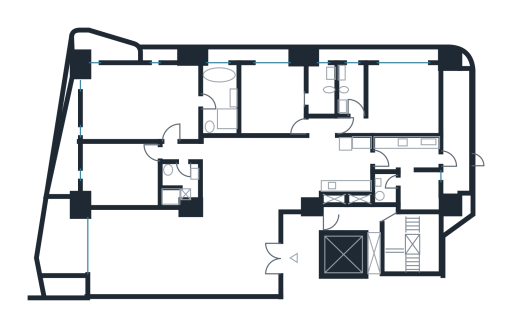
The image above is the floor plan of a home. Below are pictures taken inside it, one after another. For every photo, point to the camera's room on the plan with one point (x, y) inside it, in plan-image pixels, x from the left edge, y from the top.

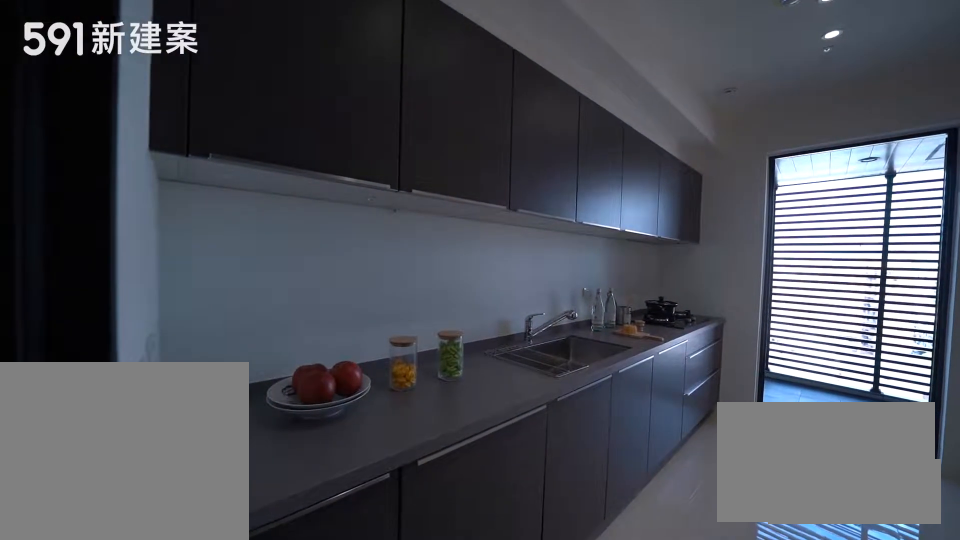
(413, 152)
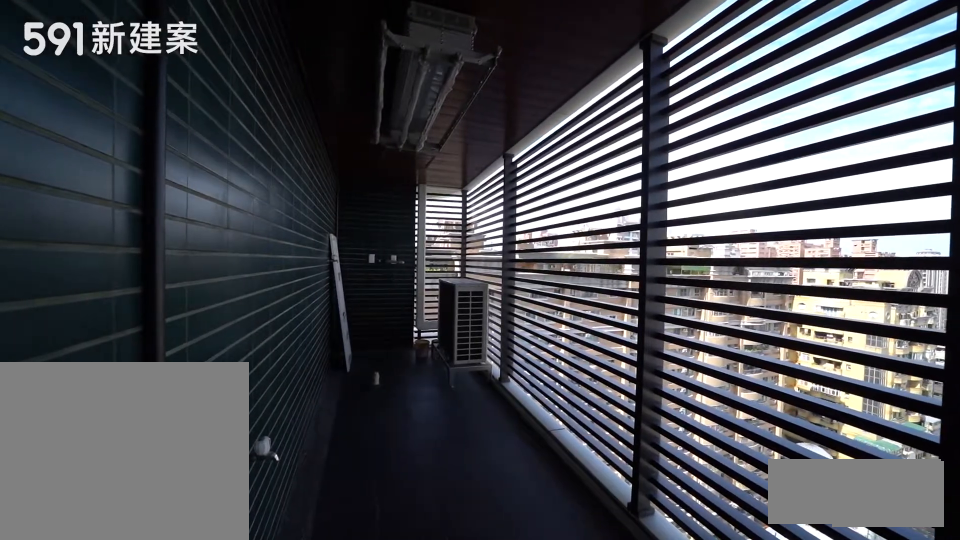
(457, 129)
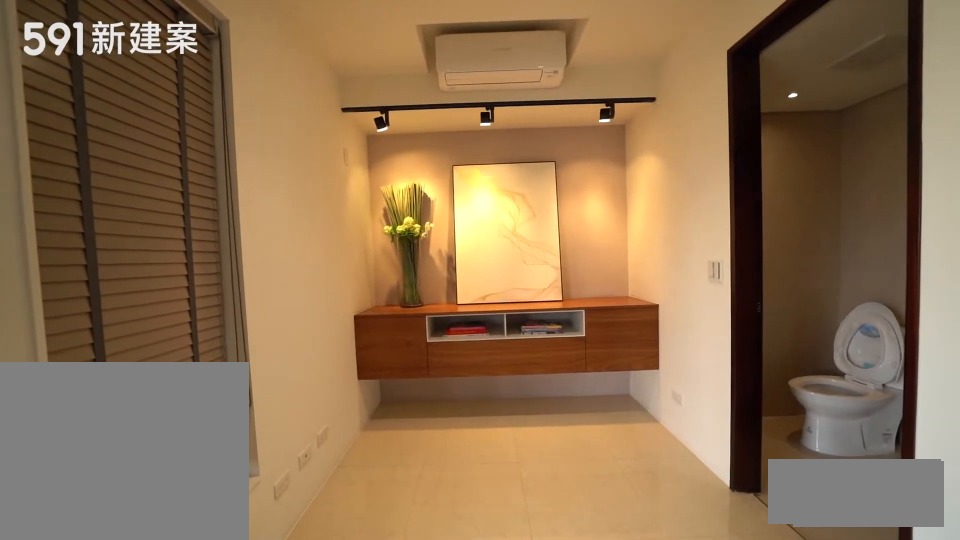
(422, 194)
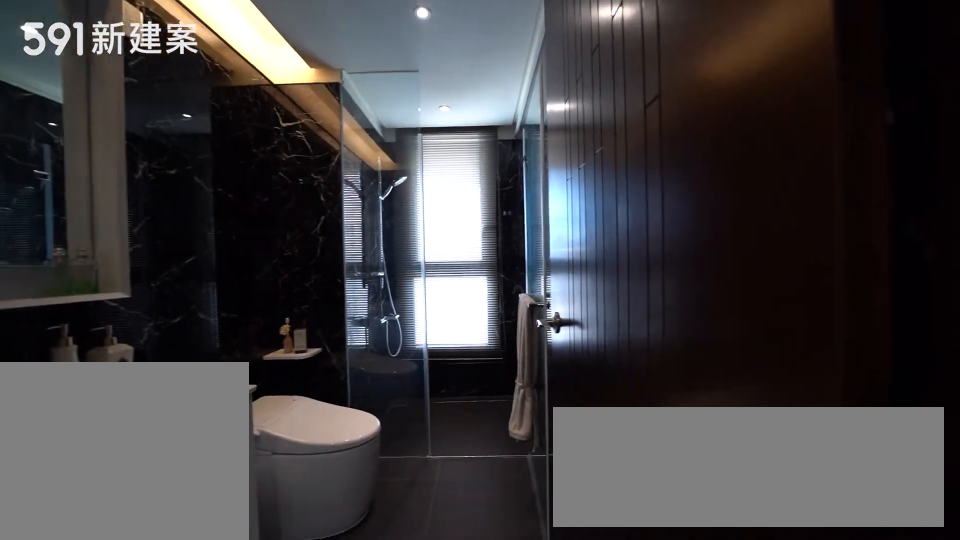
(353, 87)
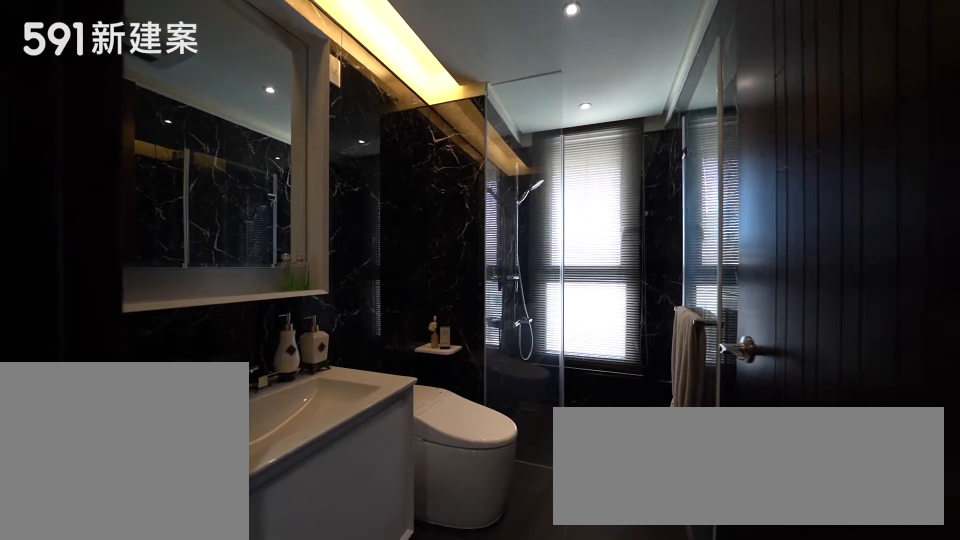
(353, 87)
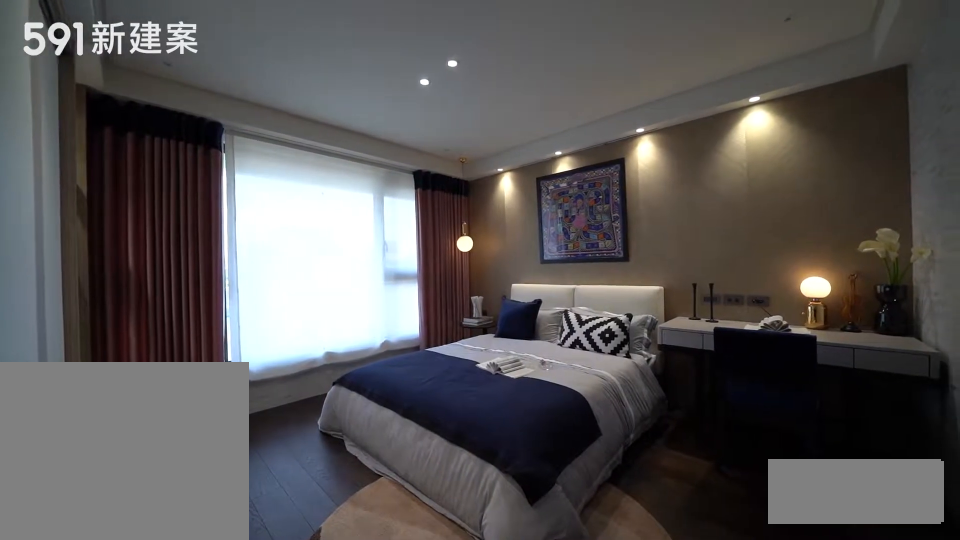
(399, 100)
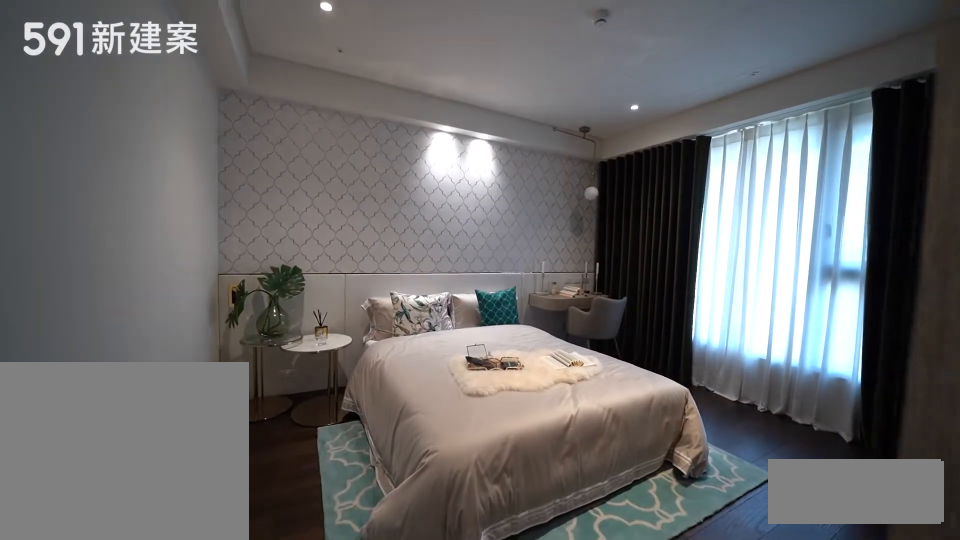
(271, 98)
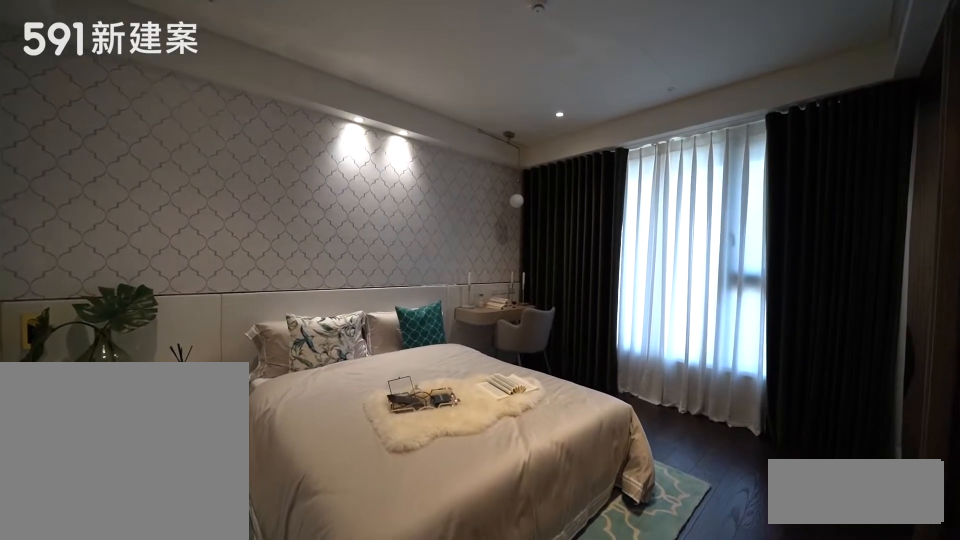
(271, 98)
